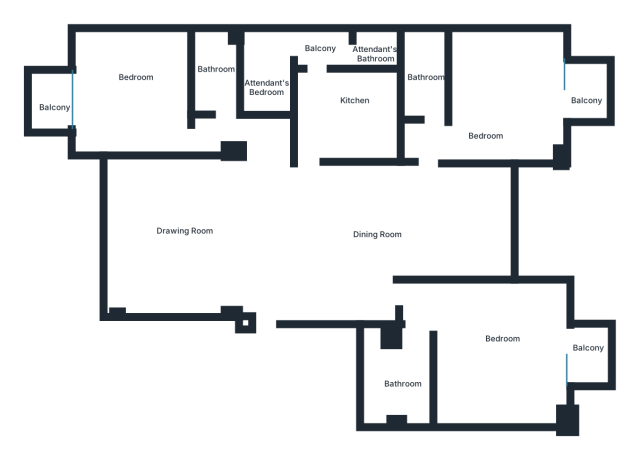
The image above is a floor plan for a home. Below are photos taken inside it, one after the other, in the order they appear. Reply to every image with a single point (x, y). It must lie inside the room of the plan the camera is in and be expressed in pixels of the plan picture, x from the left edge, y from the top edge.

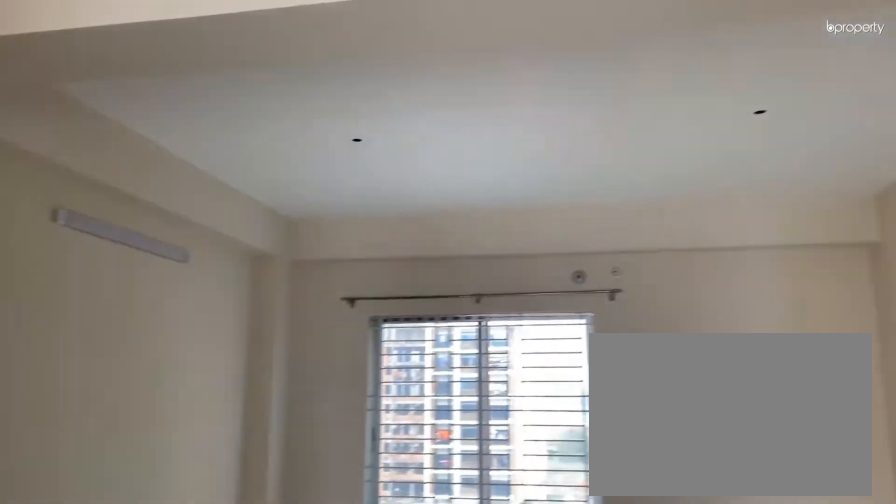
(238, 236)
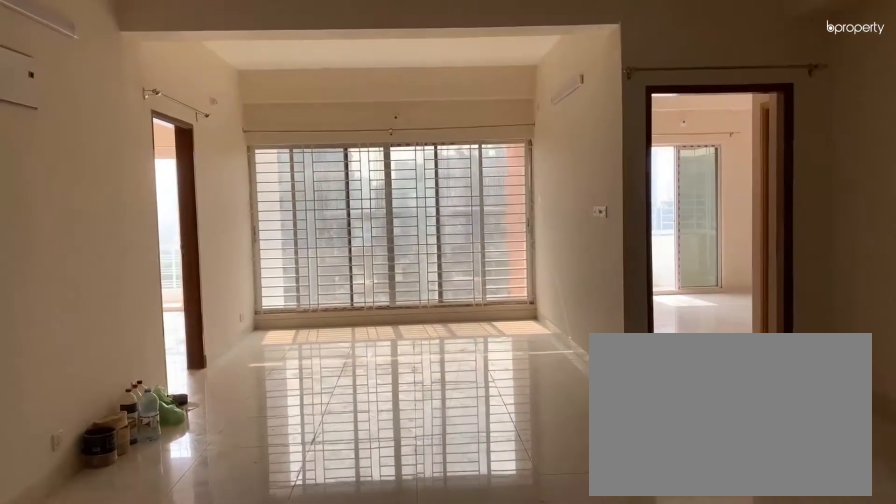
(398, 225)
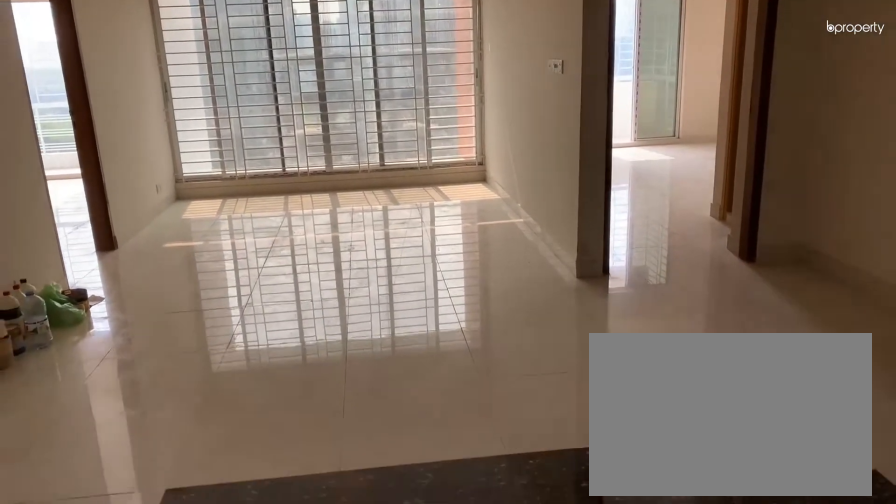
(388, 224)
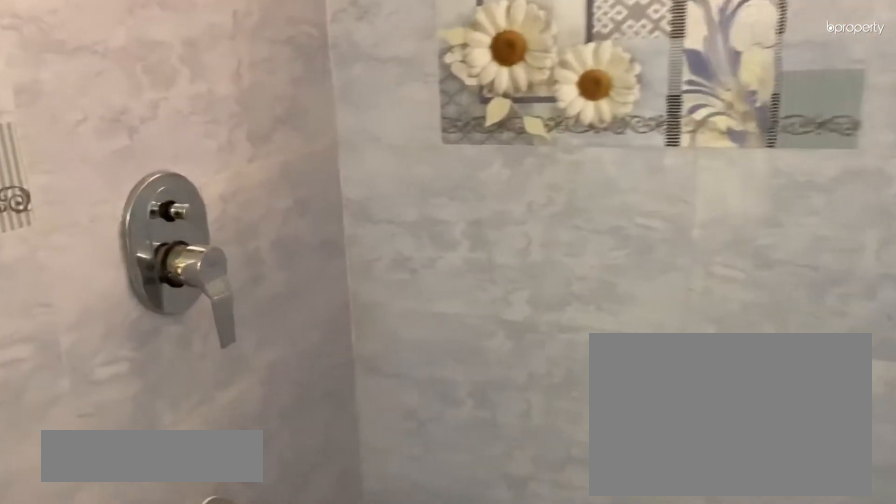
(215, 79)
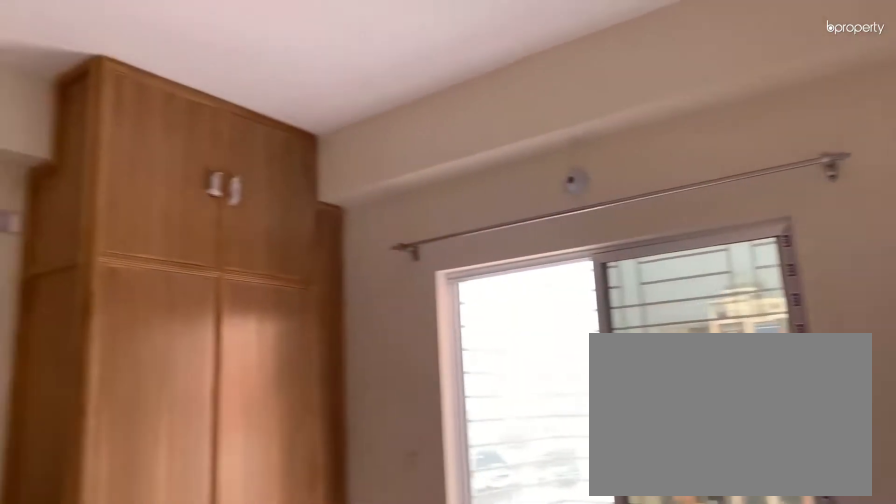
(130, 103)
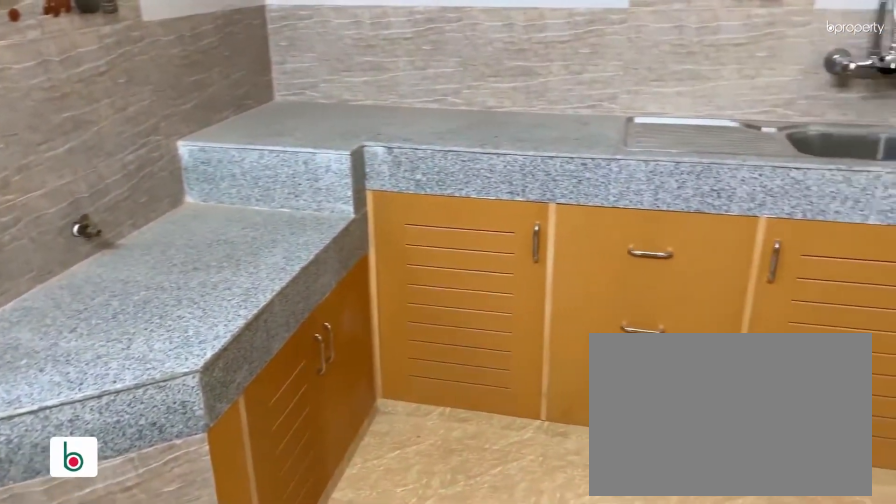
(341, 111)
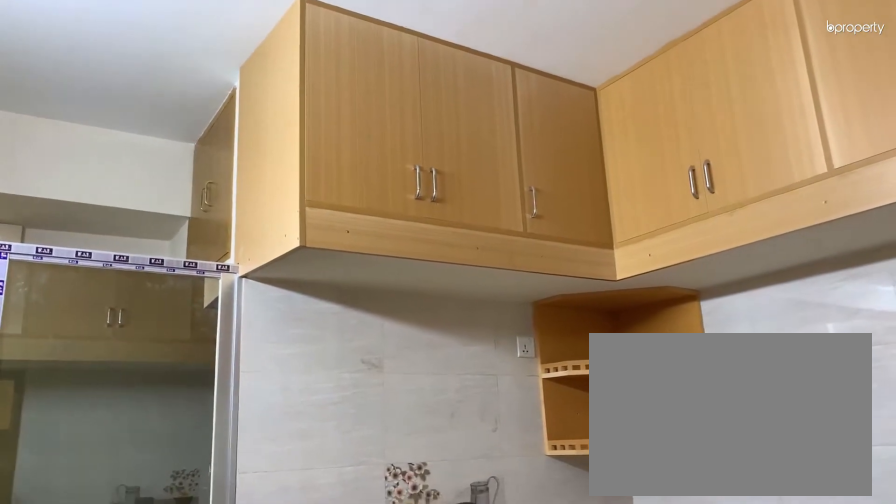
(335, 116)
